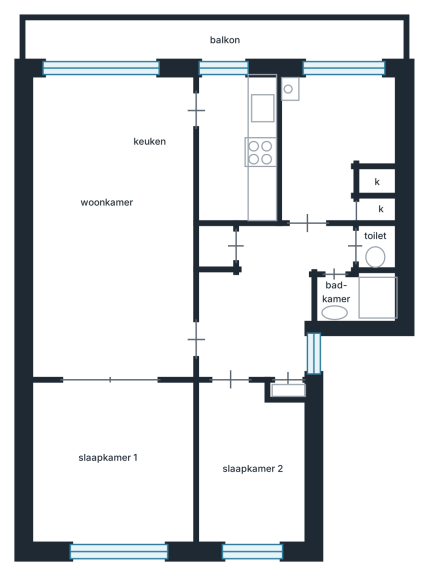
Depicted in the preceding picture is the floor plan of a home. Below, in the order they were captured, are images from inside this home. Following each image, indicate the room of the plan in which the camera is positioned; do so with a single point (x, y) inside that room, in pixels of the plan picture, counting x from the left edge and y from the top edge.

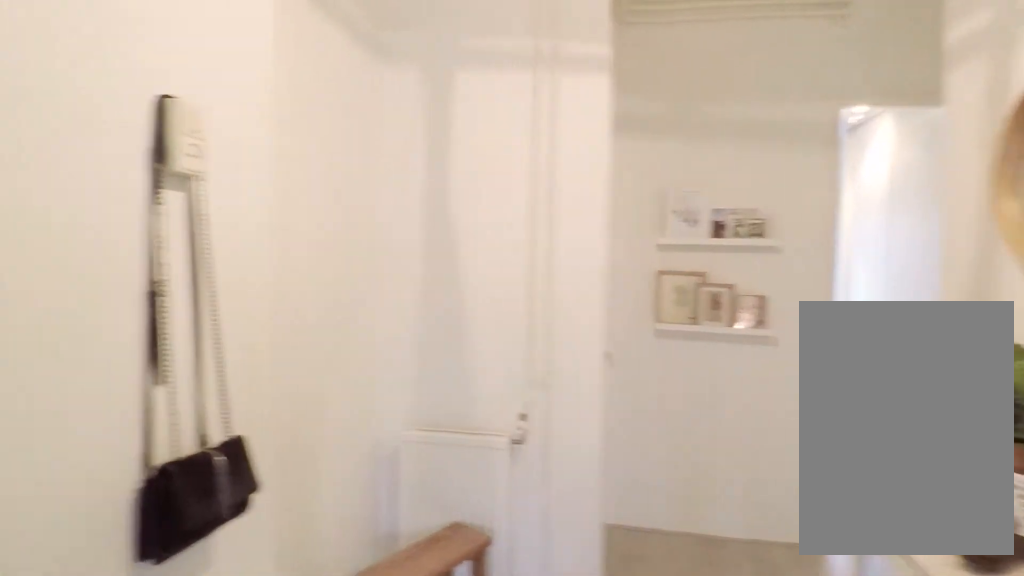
(267, 302)
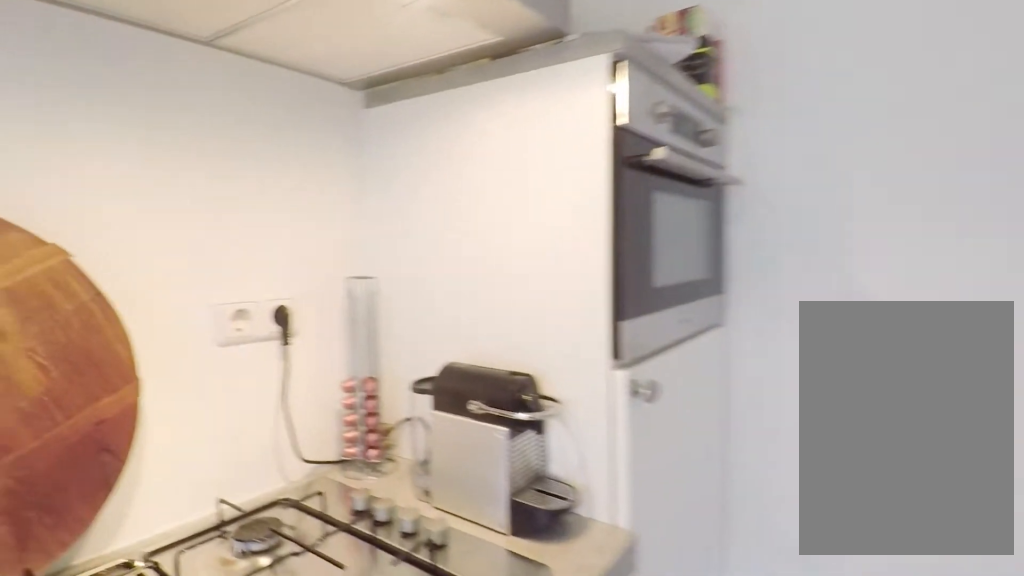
(237, 149)
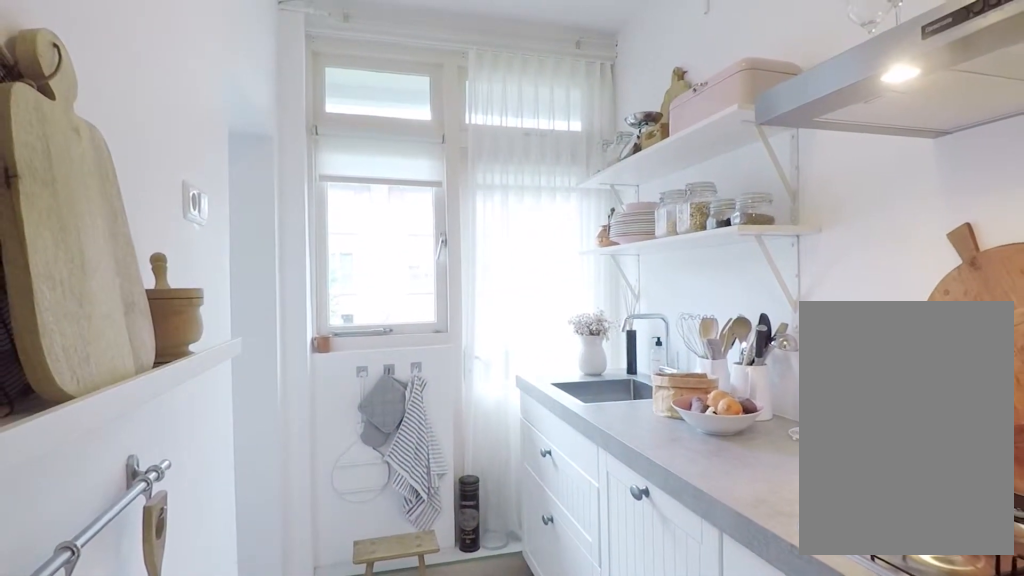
(237, 149)
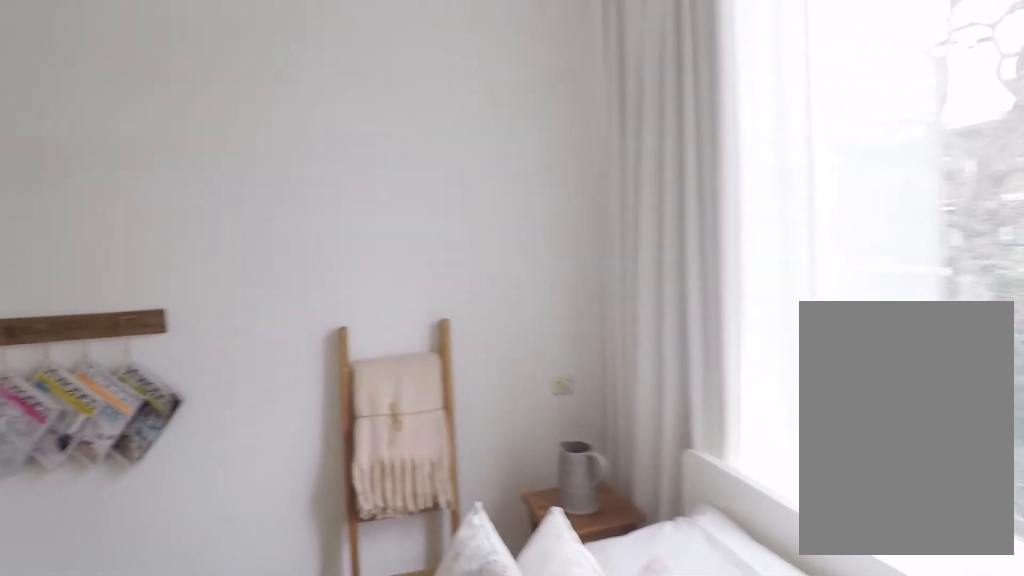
(112, 464)
